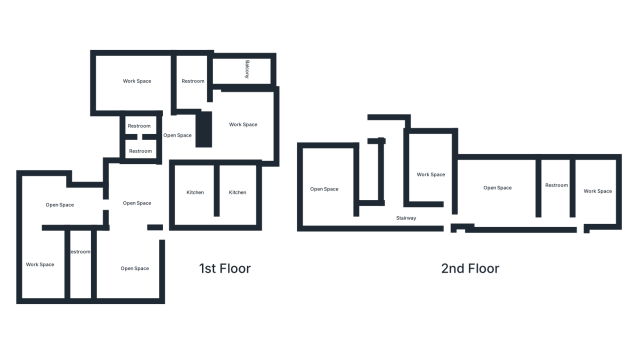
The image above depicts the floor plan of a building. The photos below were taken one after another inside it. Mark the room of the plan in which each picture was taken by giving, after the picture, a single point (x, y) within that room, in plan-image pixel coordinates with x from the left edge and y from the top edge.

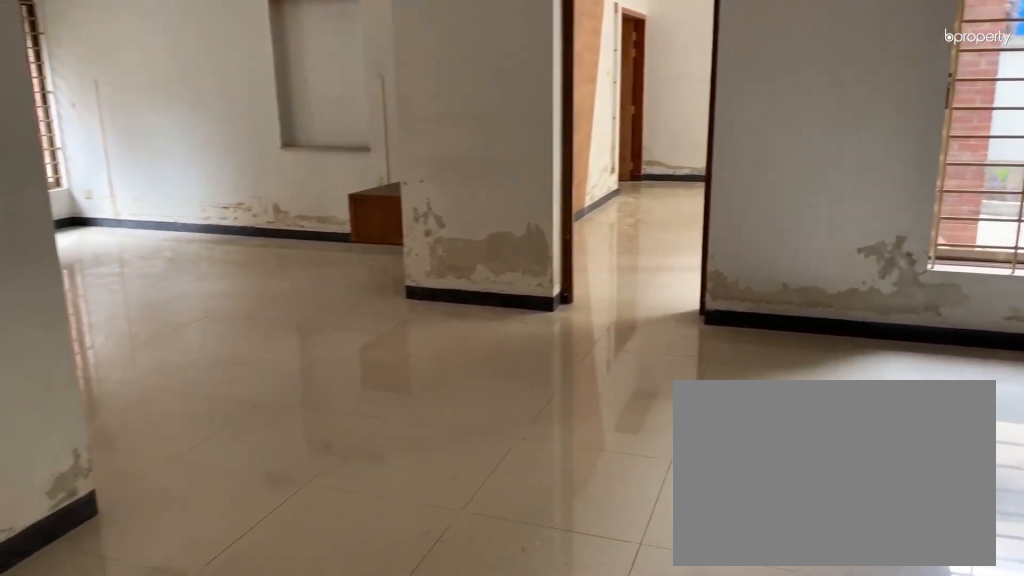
(135, 193)
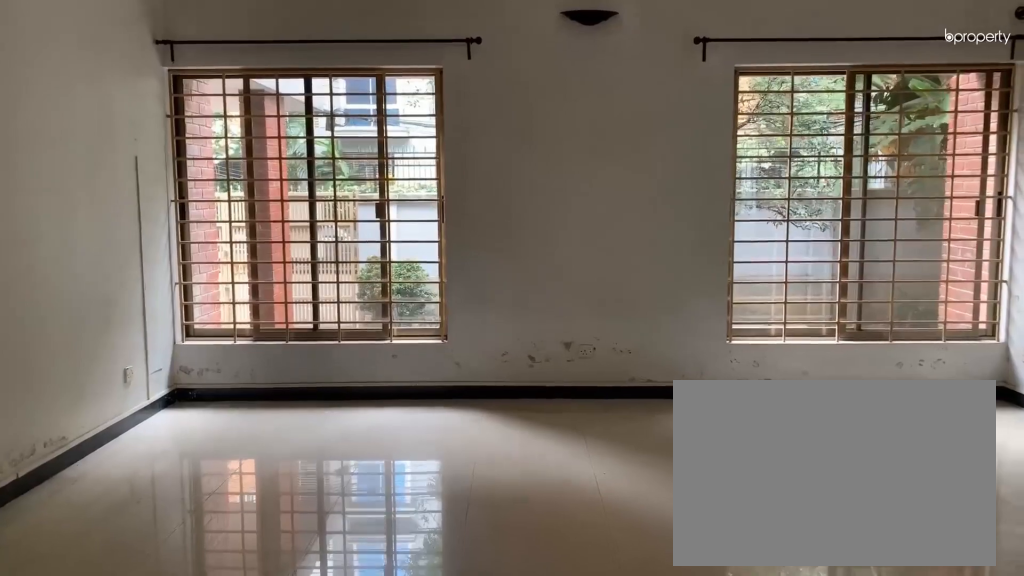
(126, 268)
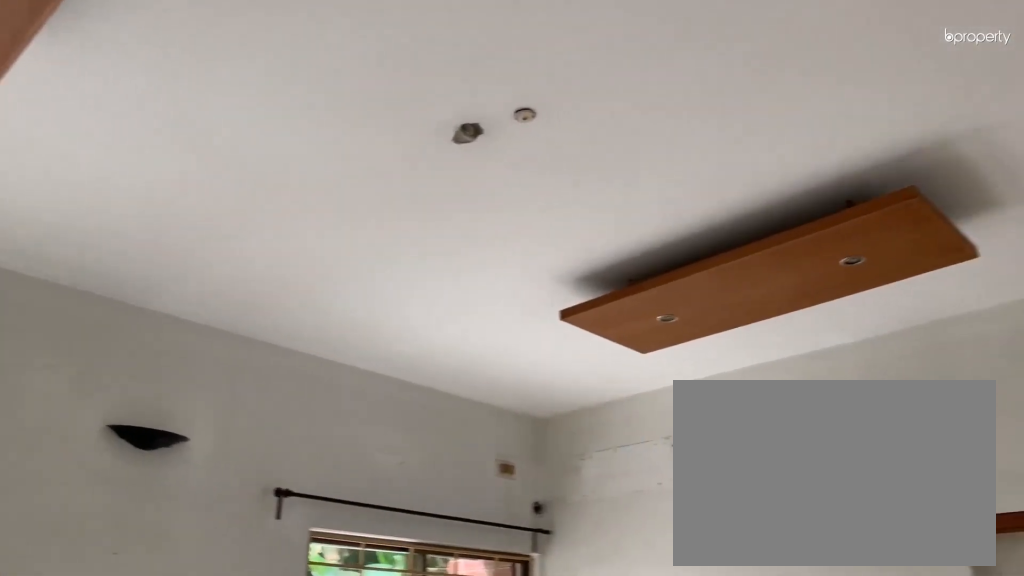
(126, 264)
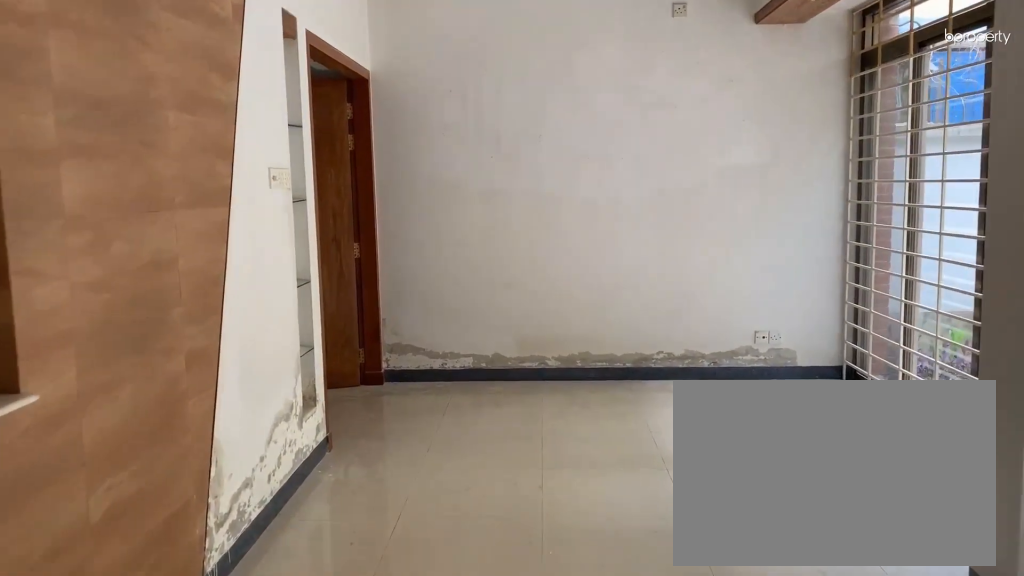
(56, 205)
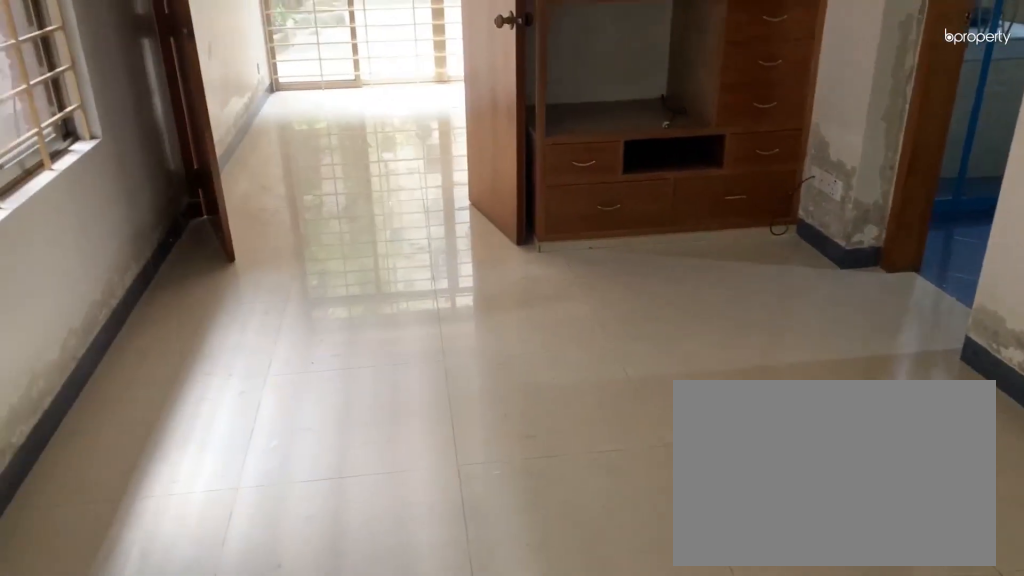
(43, 266)
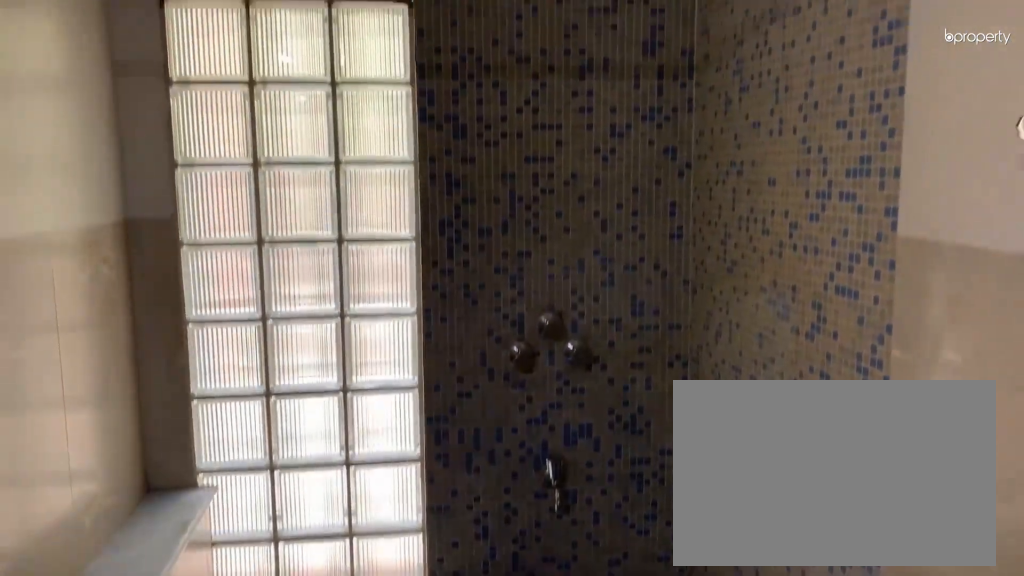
(82, 257)
